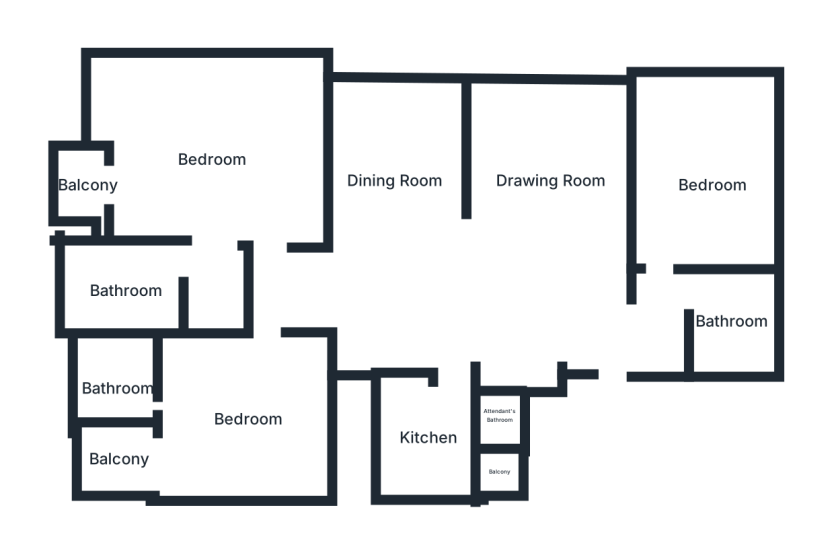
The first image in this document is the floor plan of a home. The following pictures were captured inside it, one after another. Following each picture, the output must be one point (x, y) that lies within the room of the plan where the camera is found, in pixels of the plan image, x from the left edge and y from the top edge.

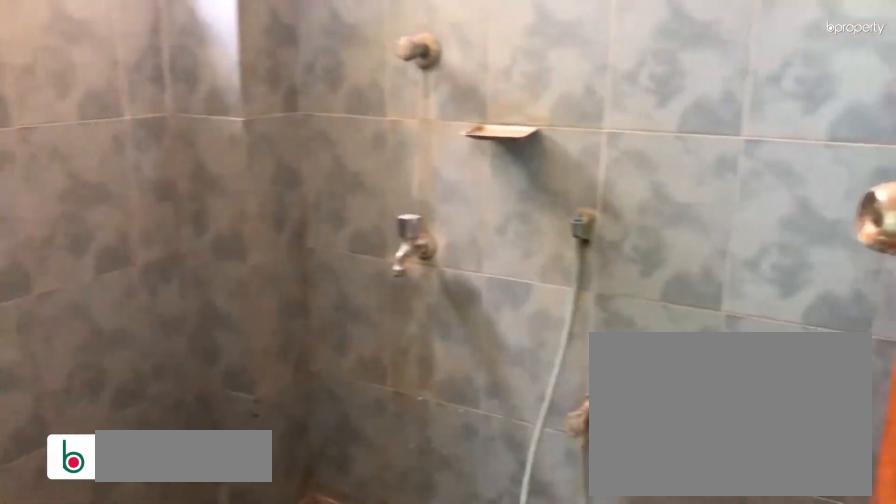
(729, 313)
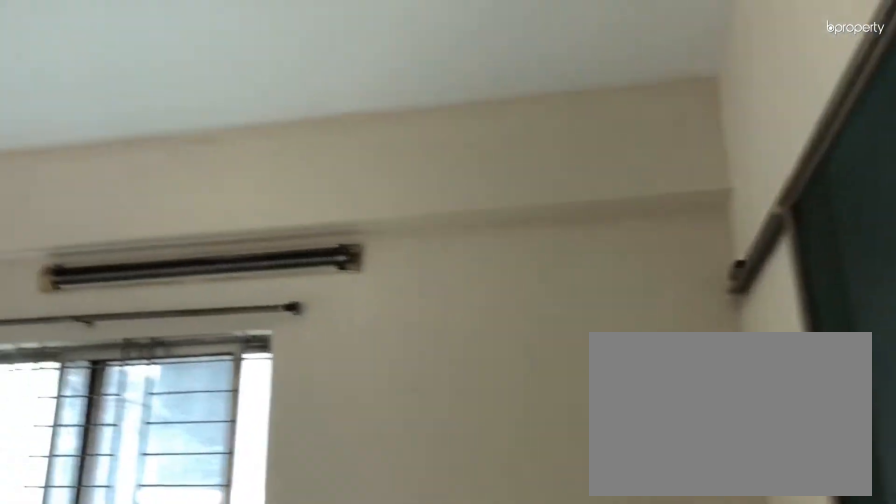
(712, 180)
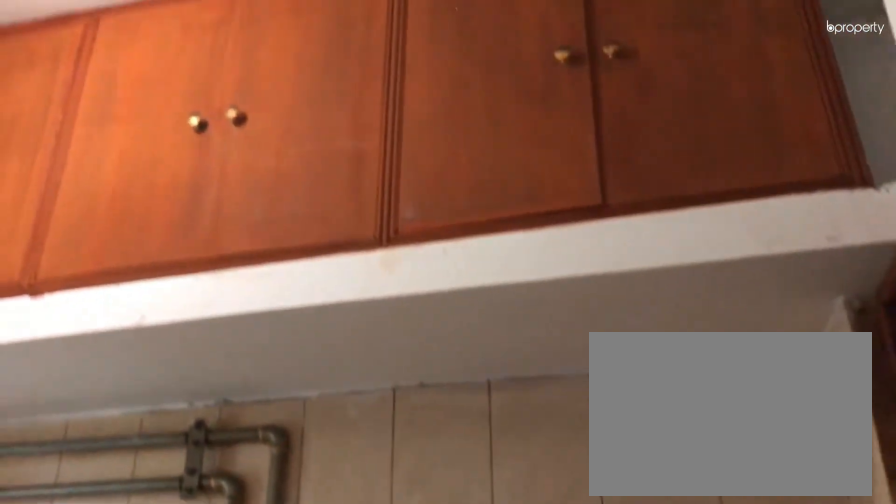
(431, 435)
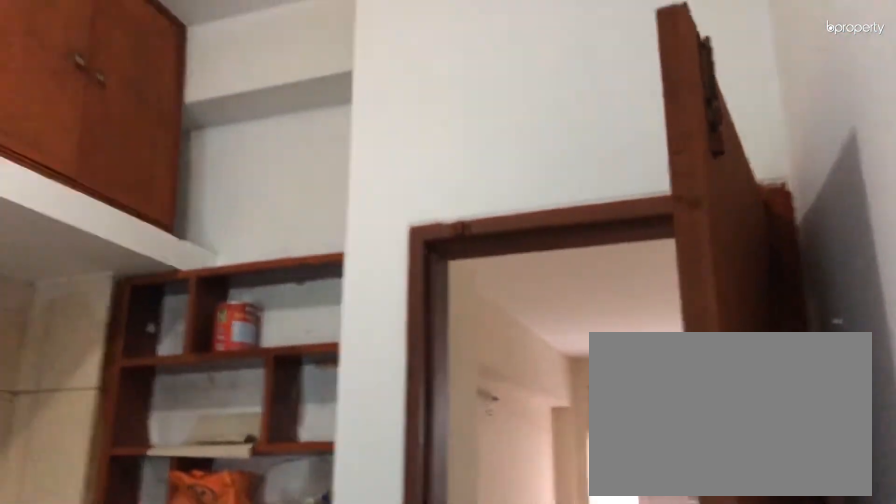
(431, 435)
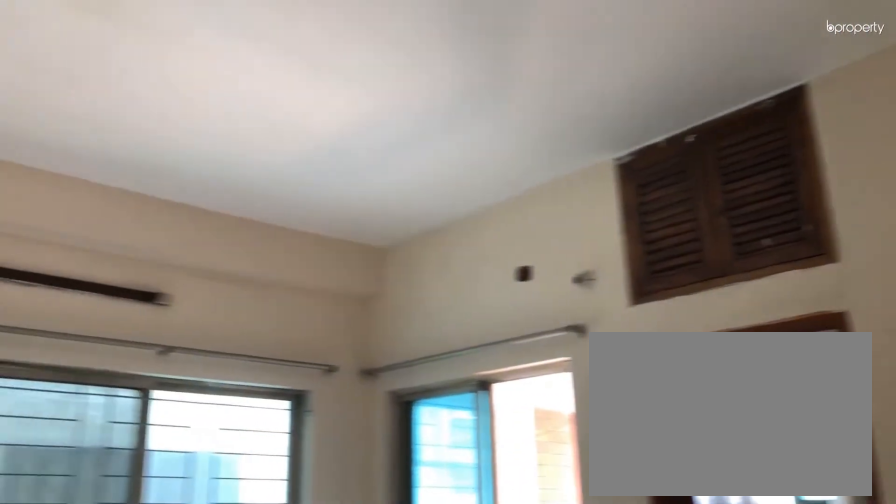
(246, 417)
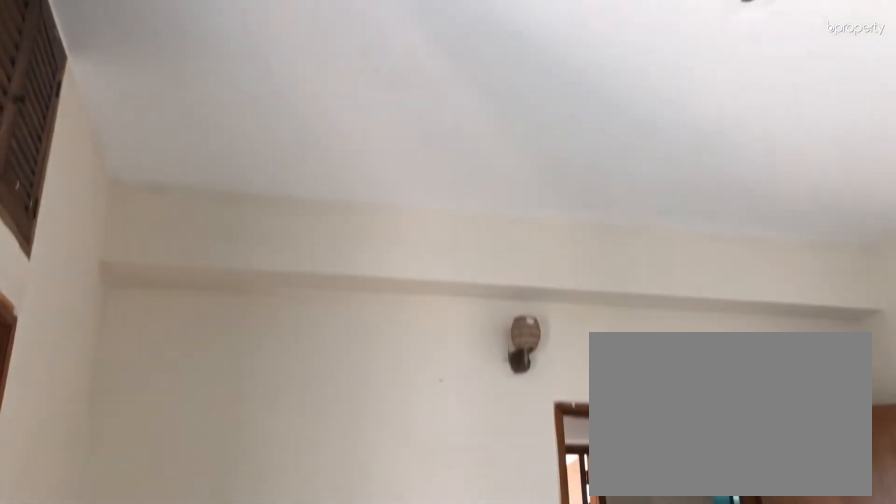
(246, 417)
